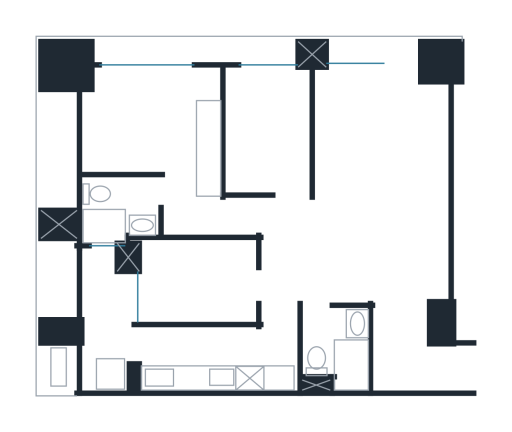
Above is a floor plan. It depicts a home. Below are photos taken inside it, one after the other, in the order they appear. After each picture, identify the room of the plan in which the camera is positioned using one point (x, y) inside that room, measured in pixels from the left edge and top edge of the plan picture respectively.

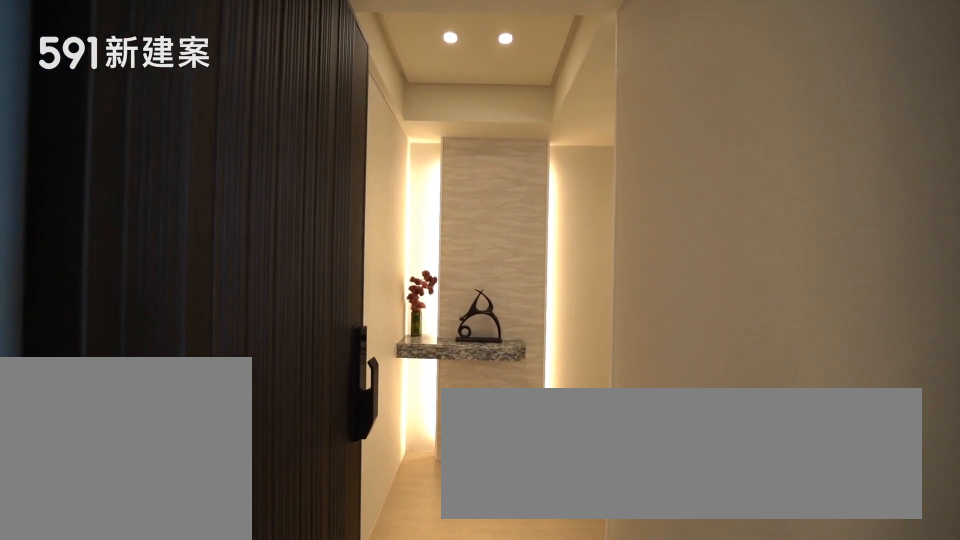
(452, 367)
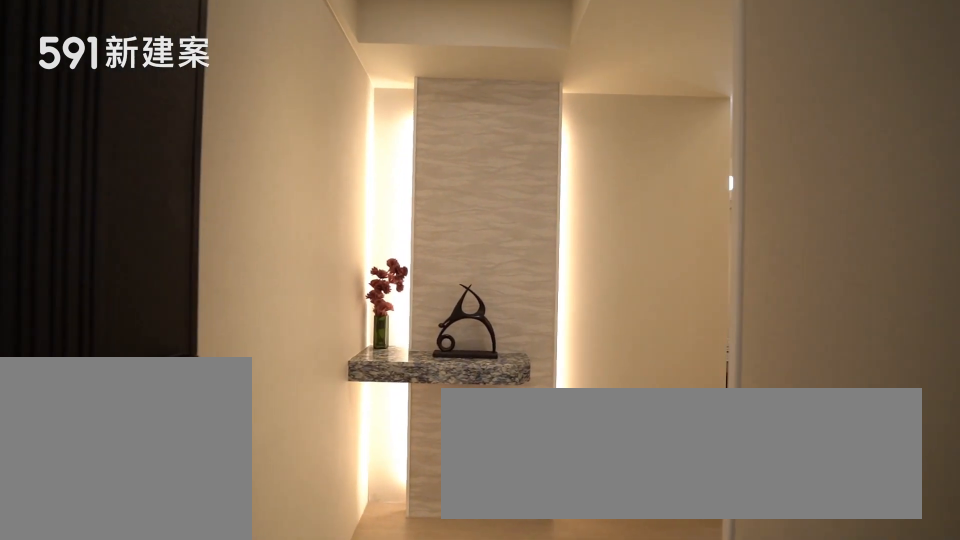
(452, 367)
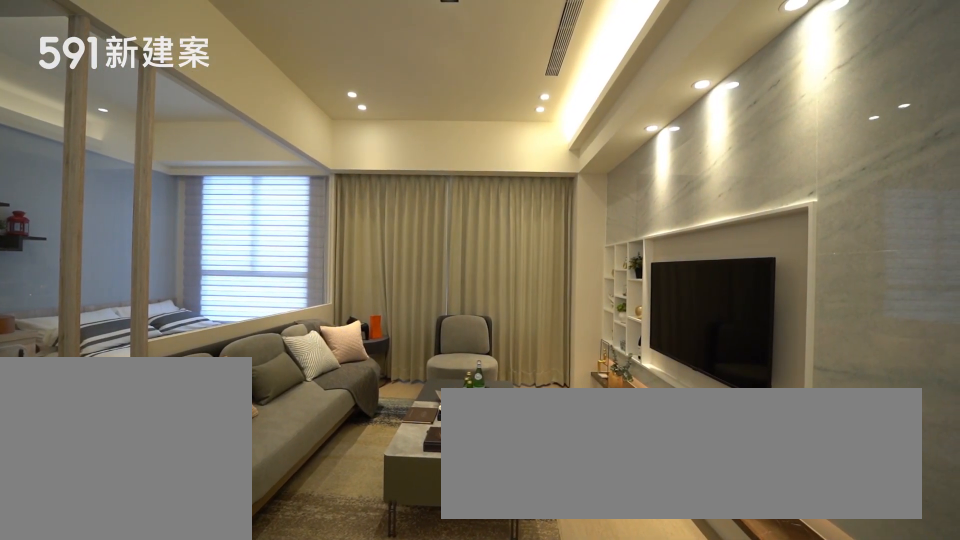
(379, 136)
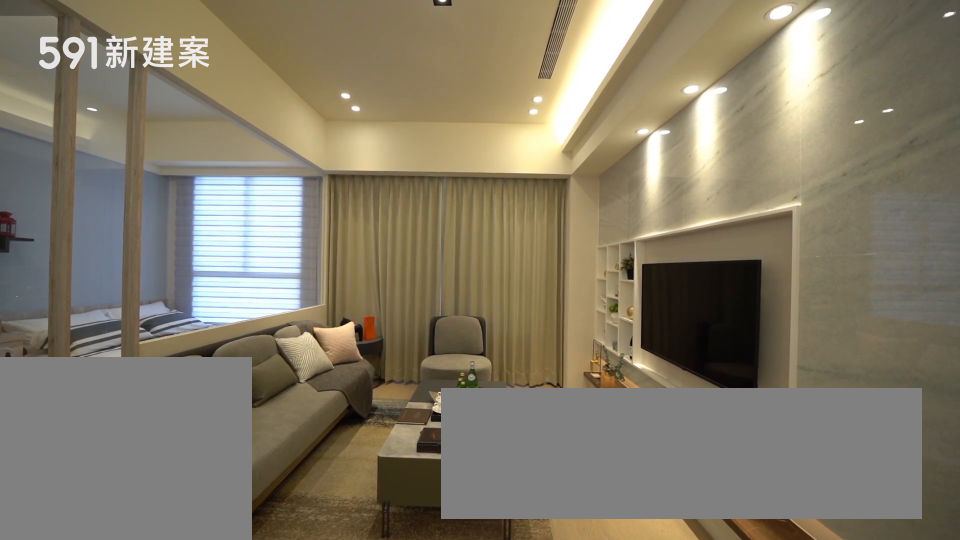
(379, 136)
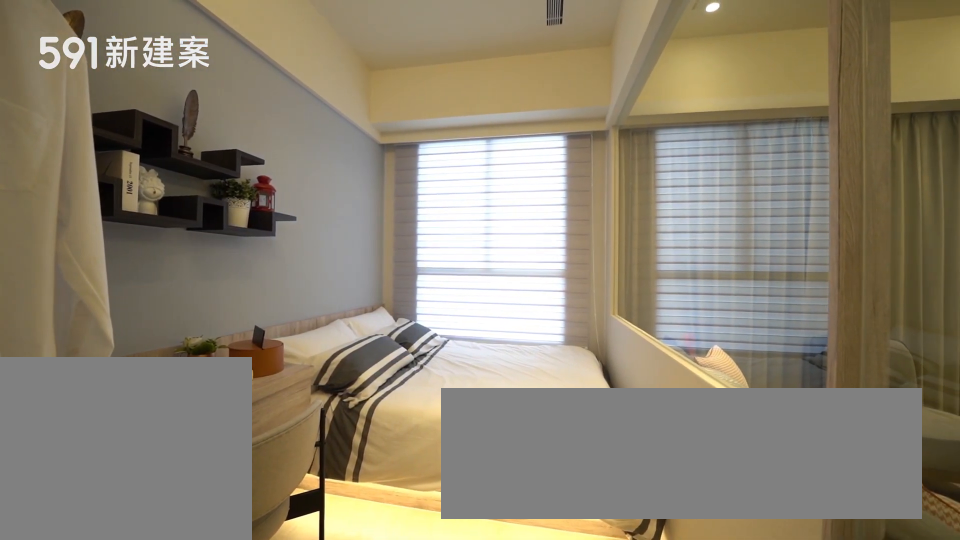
(266, 127)
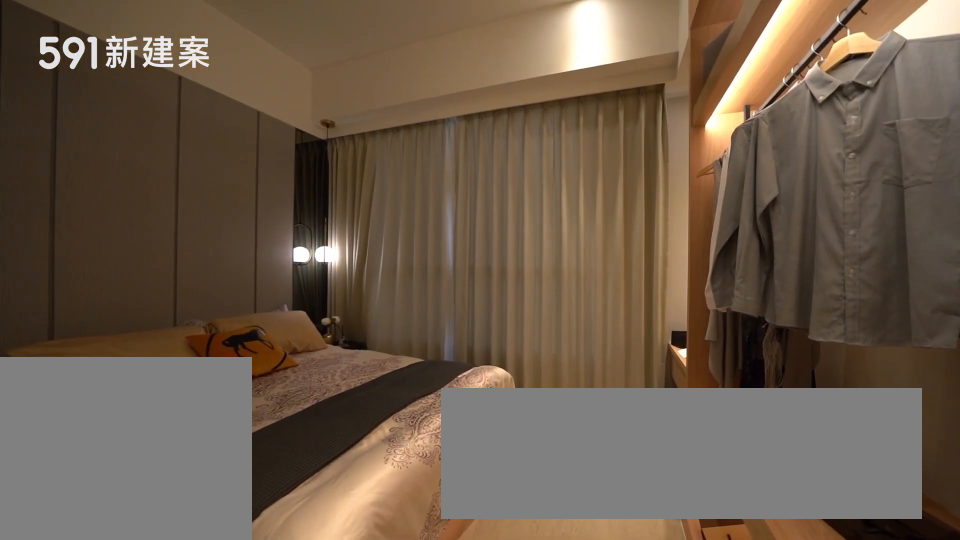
(158, 135)
